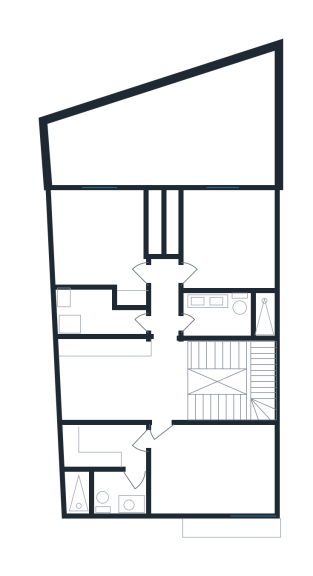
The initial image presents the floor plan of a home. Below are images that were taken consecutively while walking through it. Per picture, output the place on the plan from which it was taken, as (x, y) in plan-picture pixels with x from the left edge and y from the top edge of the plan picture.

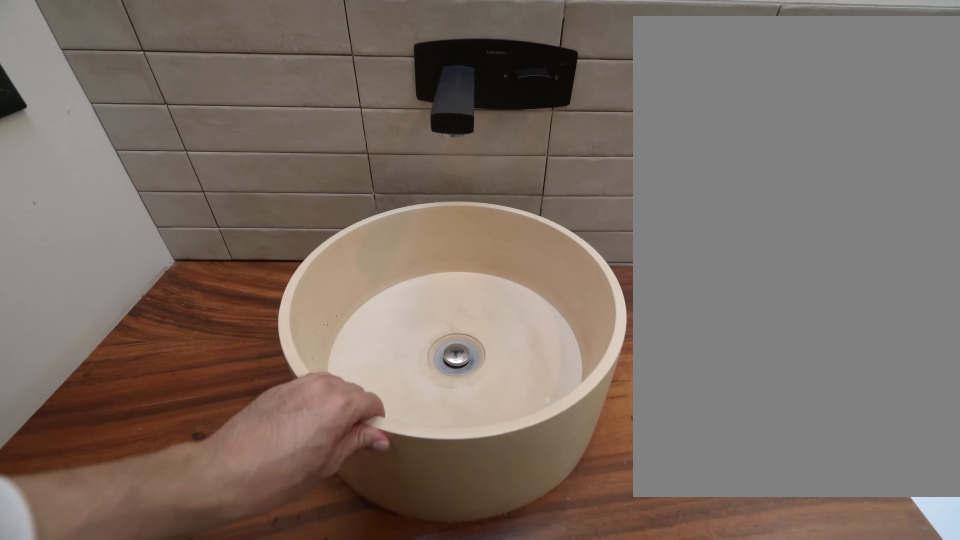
(134, 483)
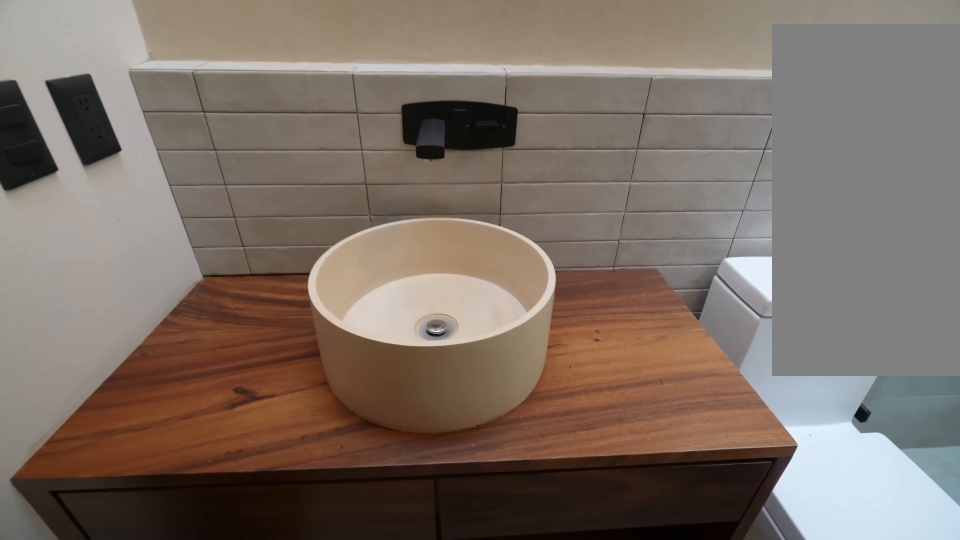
(125, 485)
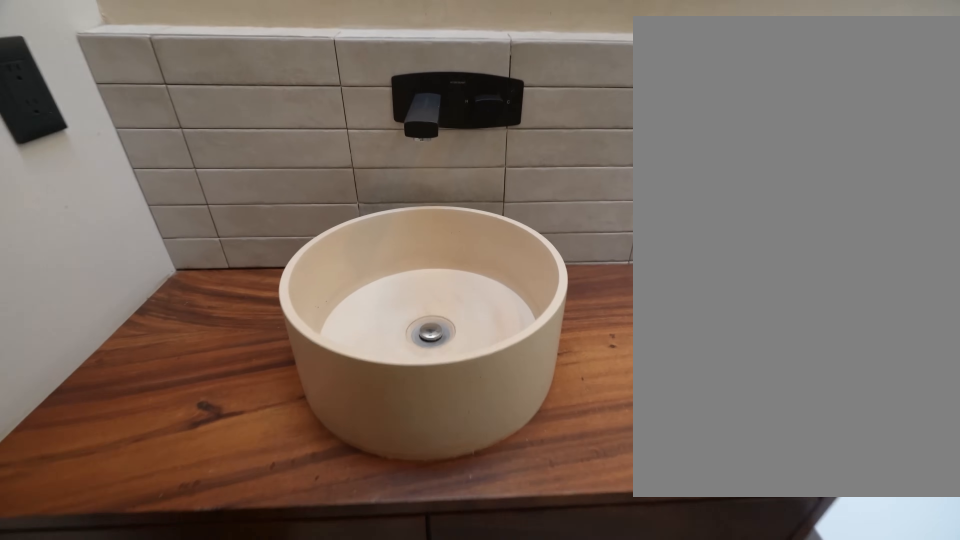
(125, 485)
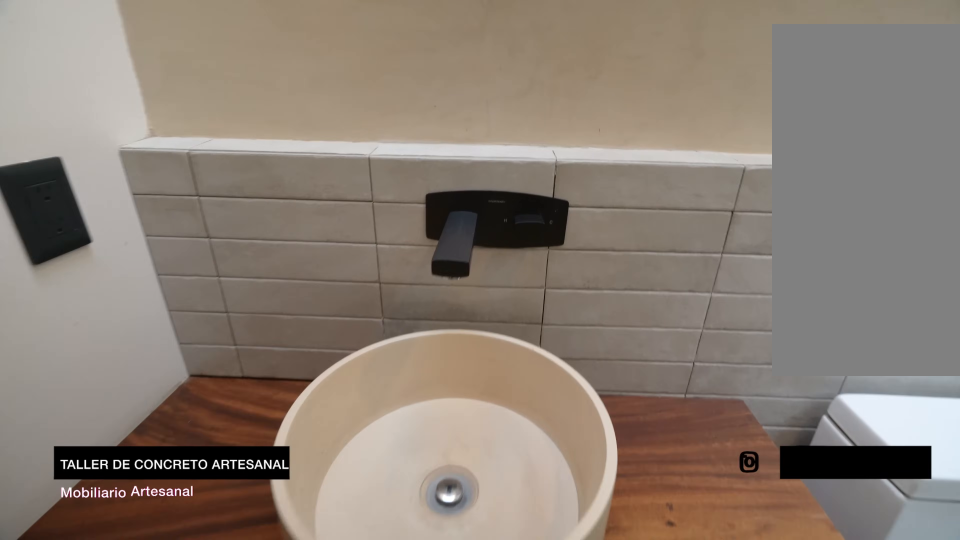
(125, 488)
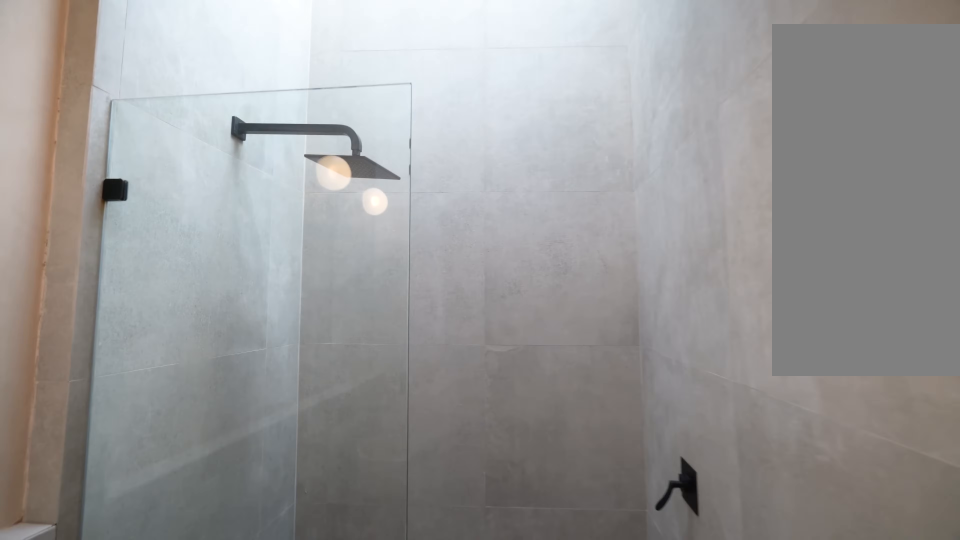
(123, 478)
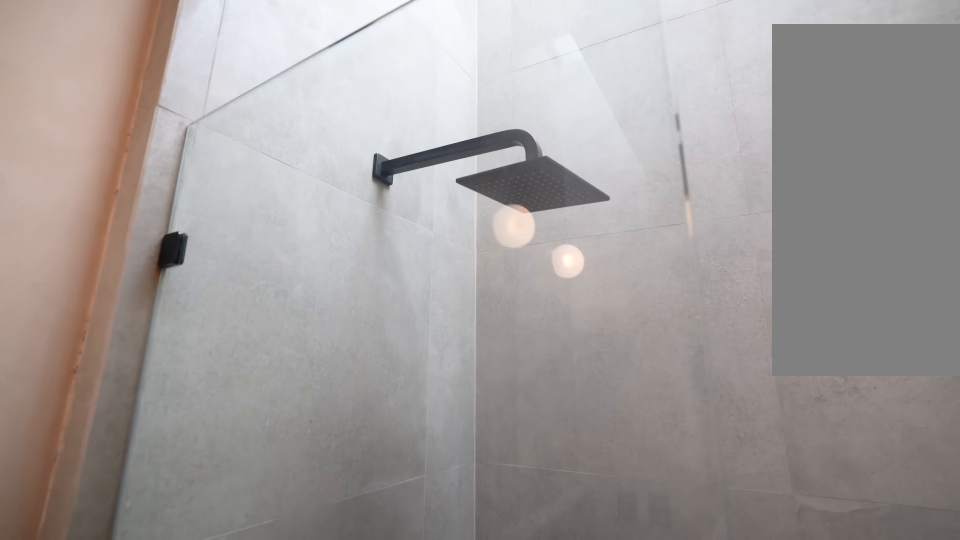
(87, 495)
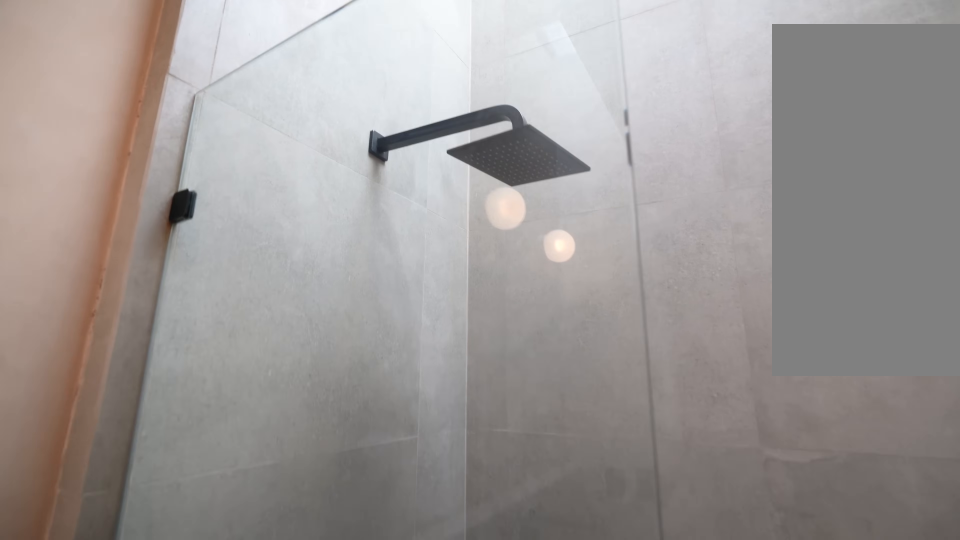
(87, 495)
